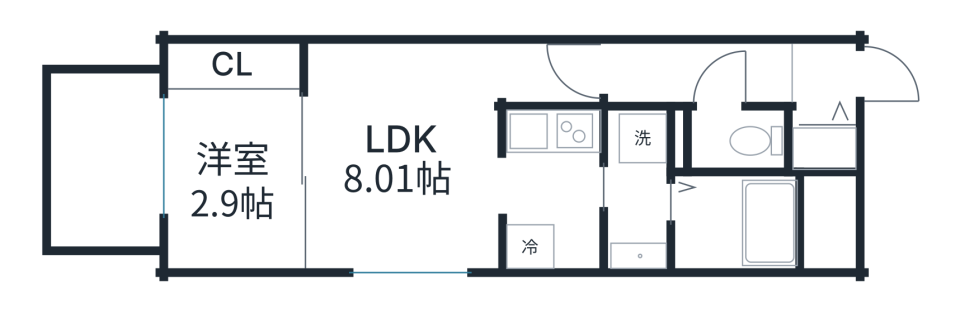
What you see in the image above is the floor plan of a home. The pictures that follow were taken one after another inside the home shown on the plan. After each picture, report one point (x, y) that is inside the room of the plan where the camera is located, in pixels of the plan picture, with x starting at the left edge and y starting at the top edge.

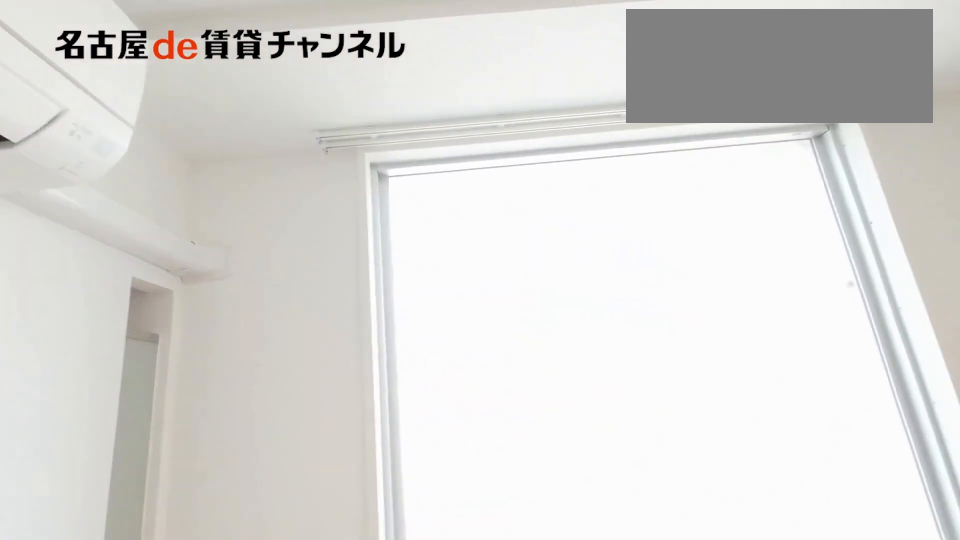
(418, 144)
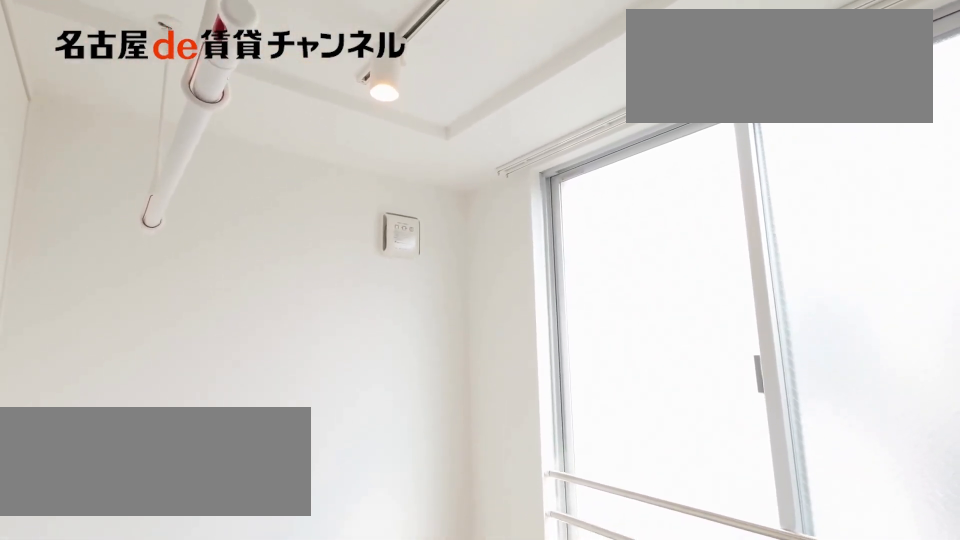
(231, 181)
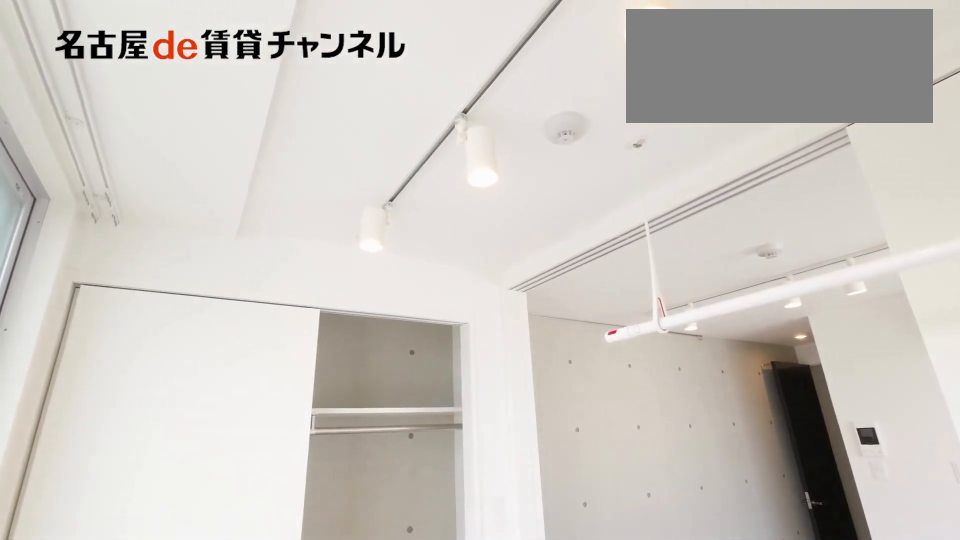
(231, 181)
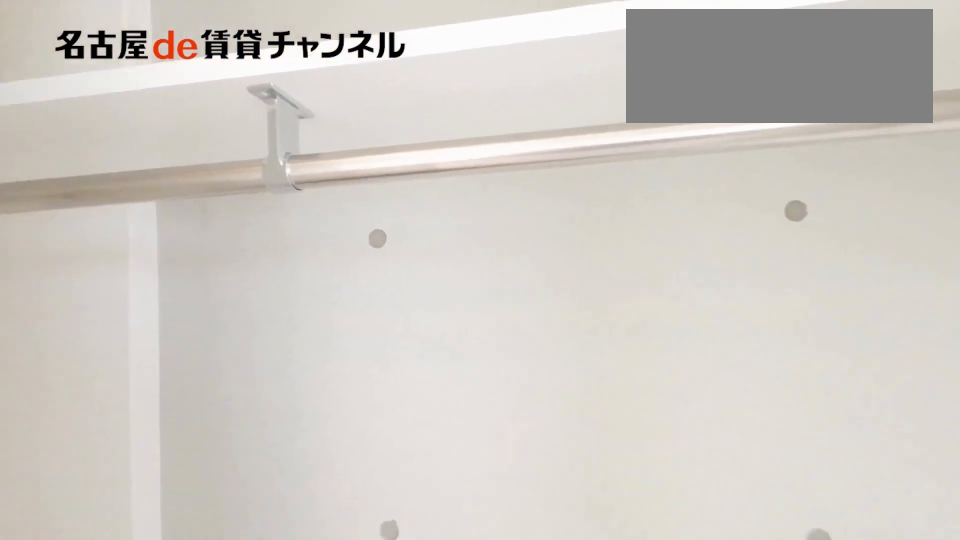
(231, 67)
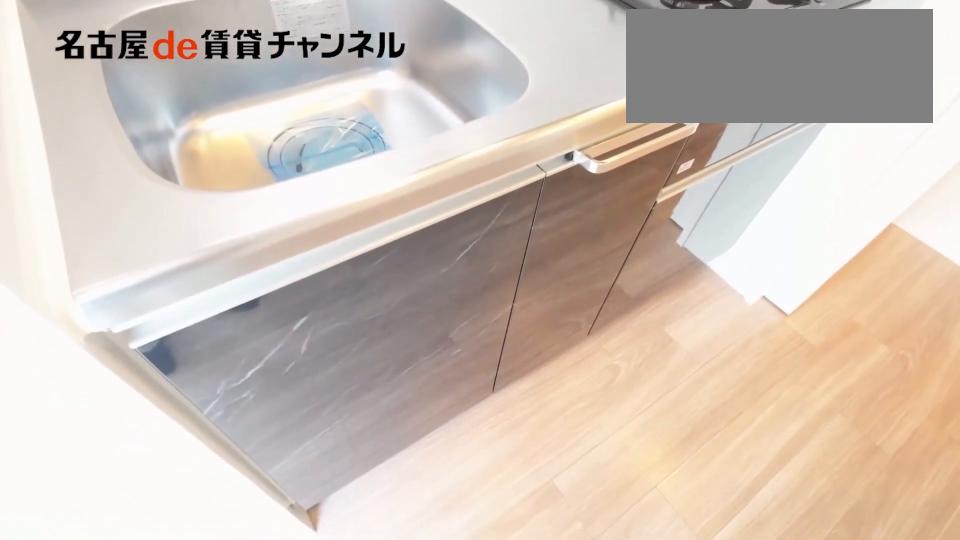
(553, 191)
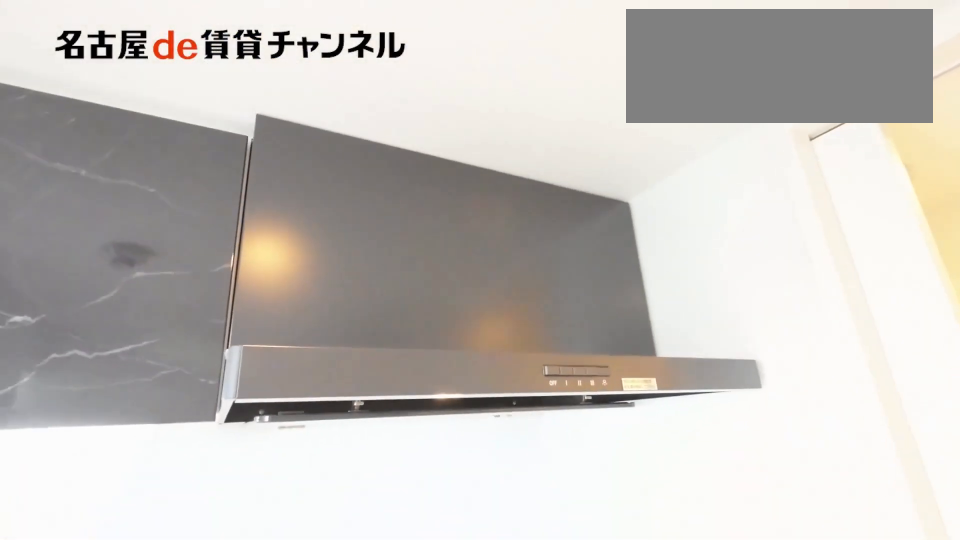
(553, 191)
